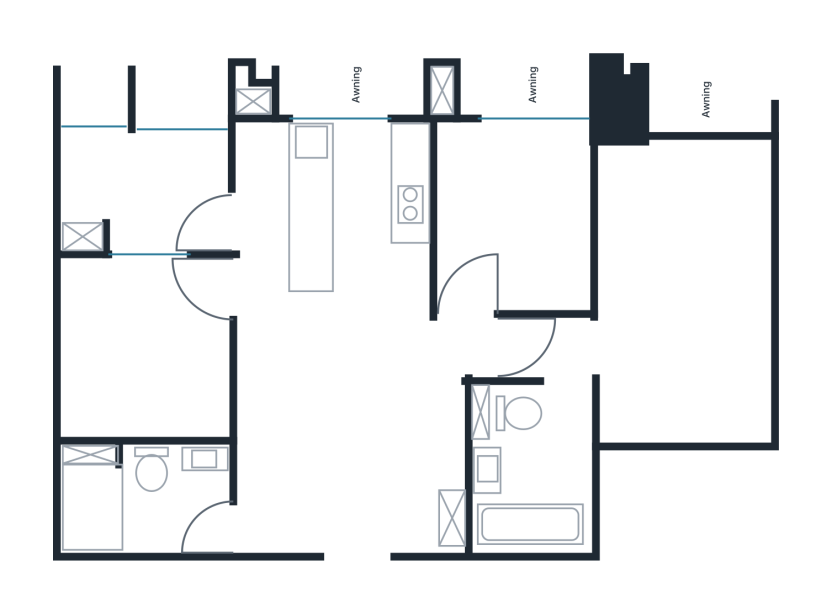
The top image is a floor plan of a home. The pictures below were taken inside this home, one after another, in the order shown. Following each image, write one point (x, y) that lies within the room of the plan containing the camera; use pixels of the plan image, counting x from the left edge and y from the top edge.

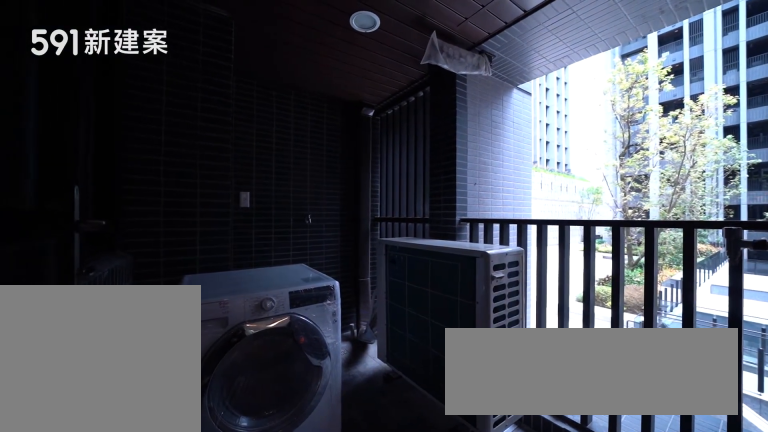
(145, 188)
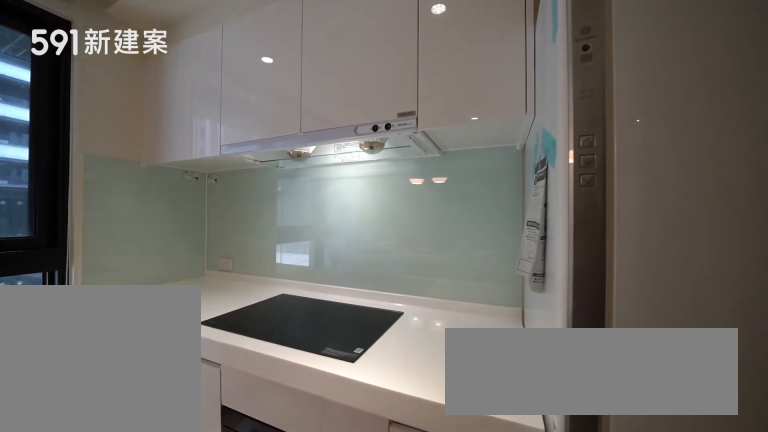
(390, 204)
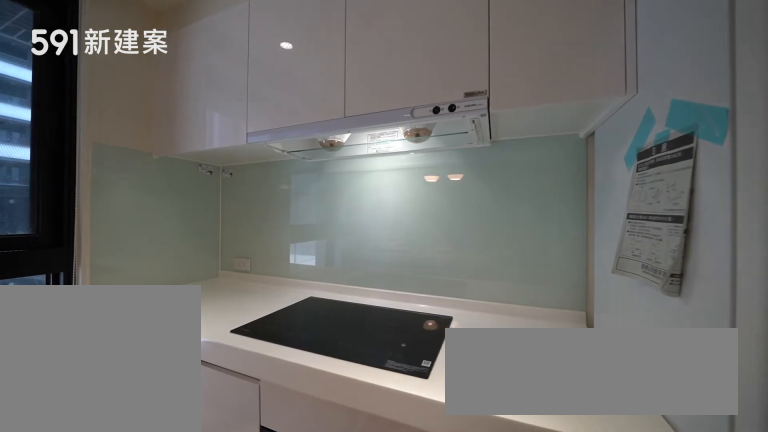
(390, 204)
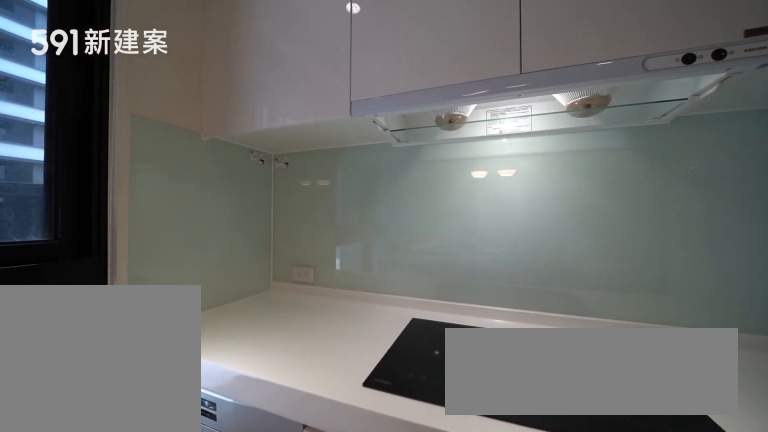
(390, 204)
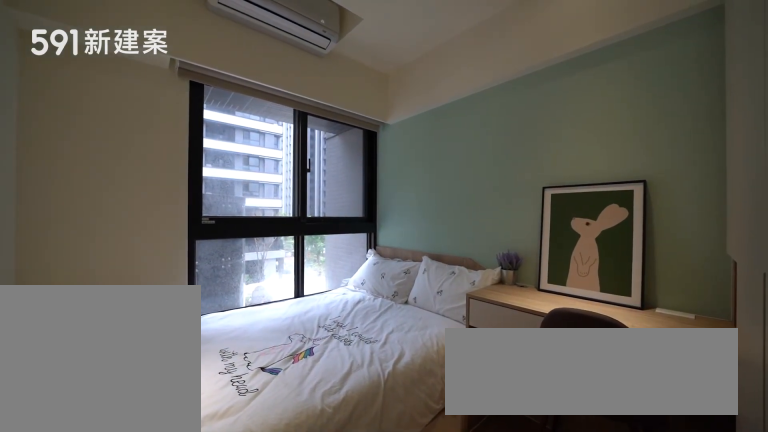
(518, 216)
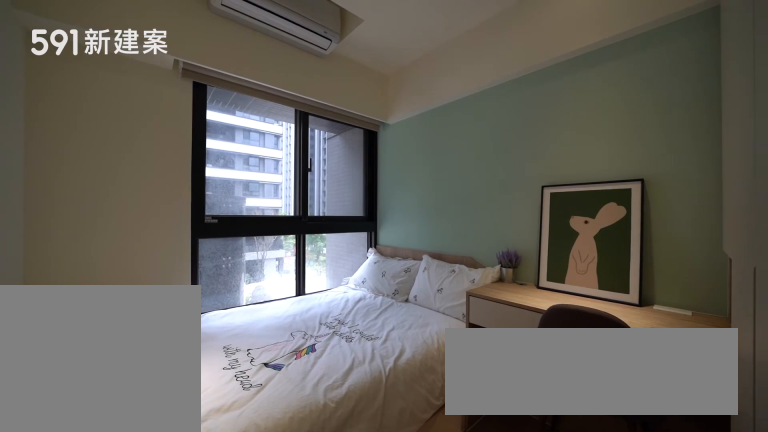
(518, 216)
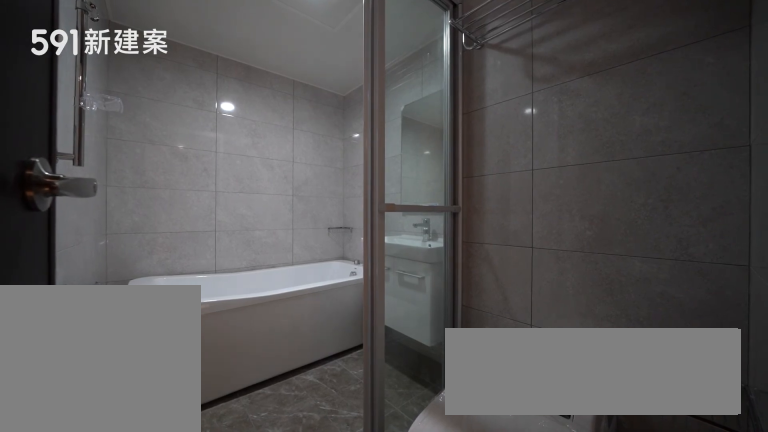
(526, 469)
